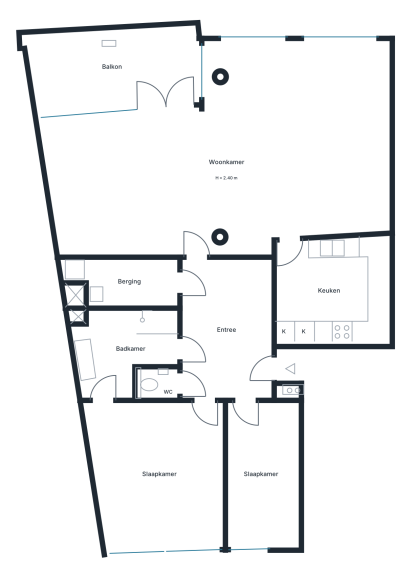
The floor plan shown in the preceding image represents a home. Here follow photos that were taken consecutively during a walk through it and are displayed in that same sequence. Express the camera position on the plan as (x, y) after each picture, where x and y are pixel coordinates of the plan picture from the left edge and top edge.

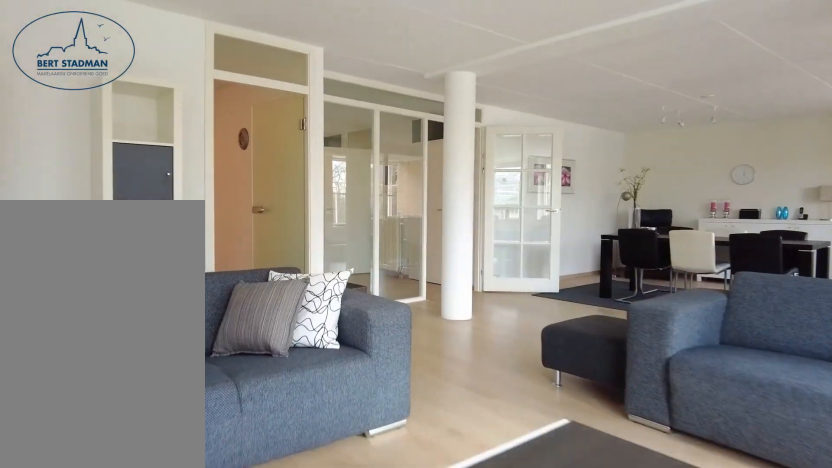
(319, 125)
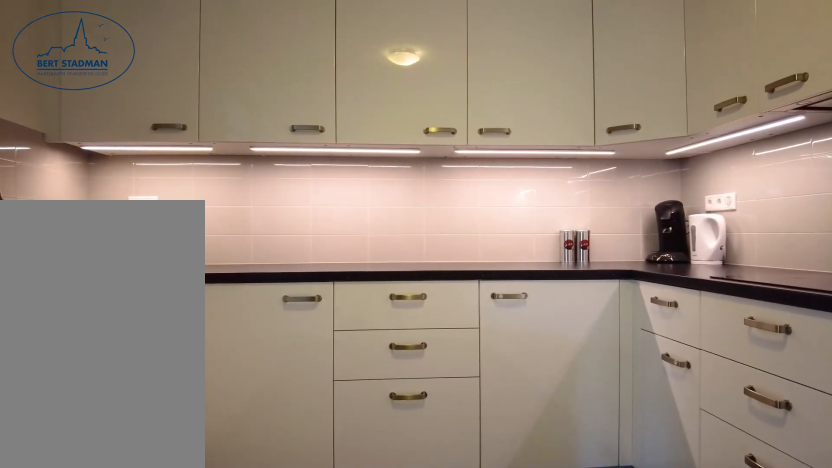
(320, 298)
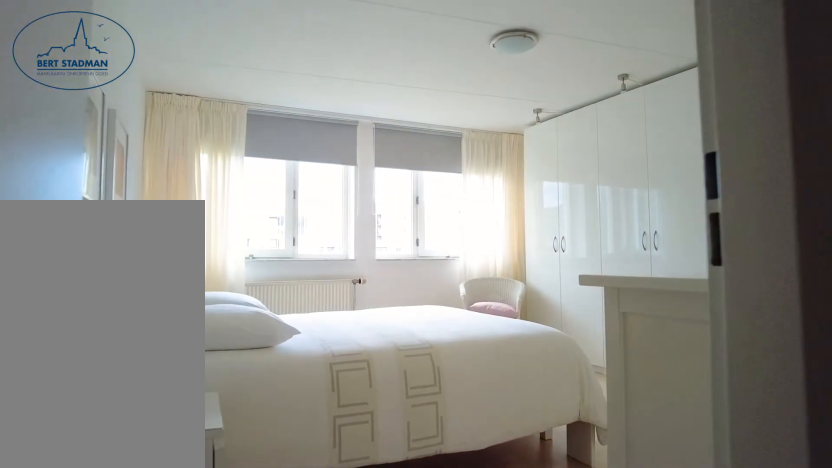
(198, 414)
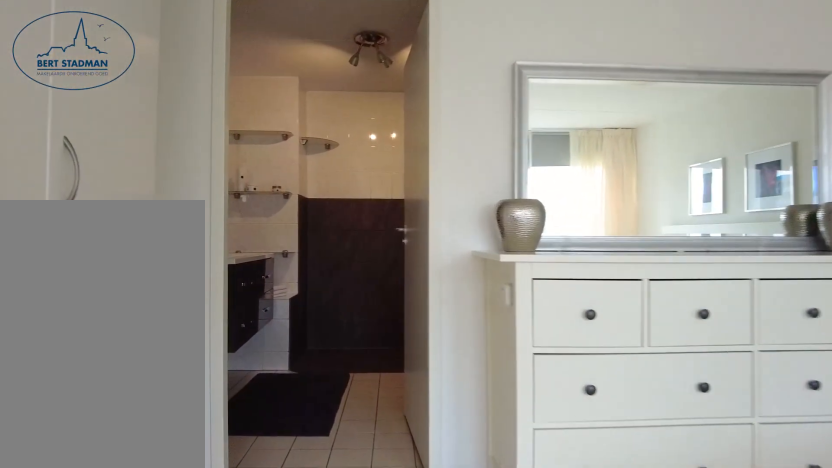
(130, 463)
